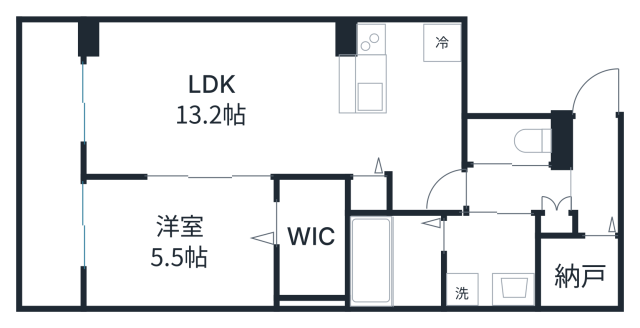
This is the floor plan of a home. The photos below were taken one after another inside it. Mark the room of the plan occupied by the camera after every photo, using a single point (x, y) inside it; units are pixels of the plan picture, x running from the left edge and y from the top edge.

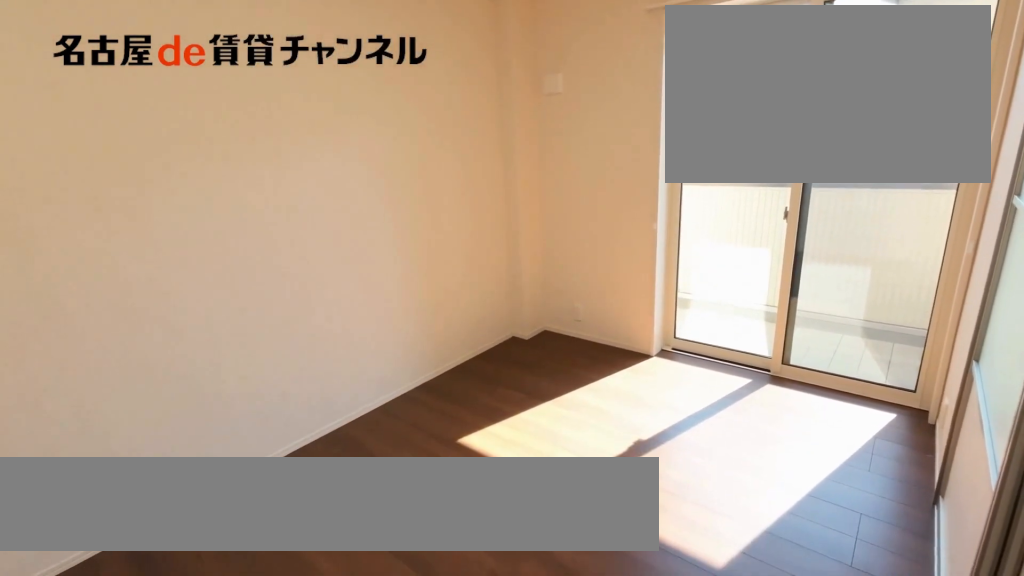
(176, 241)
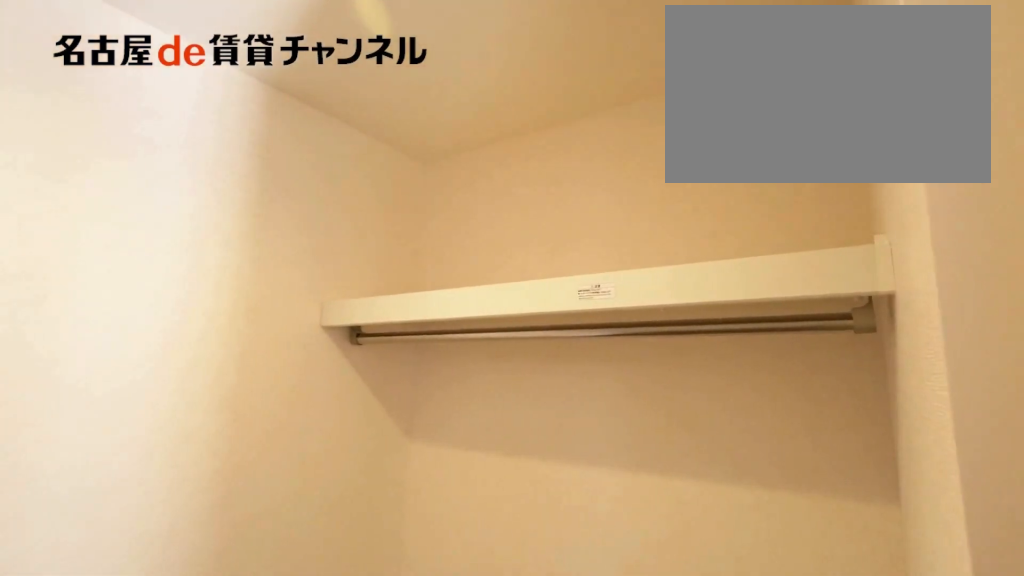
(309, 239)
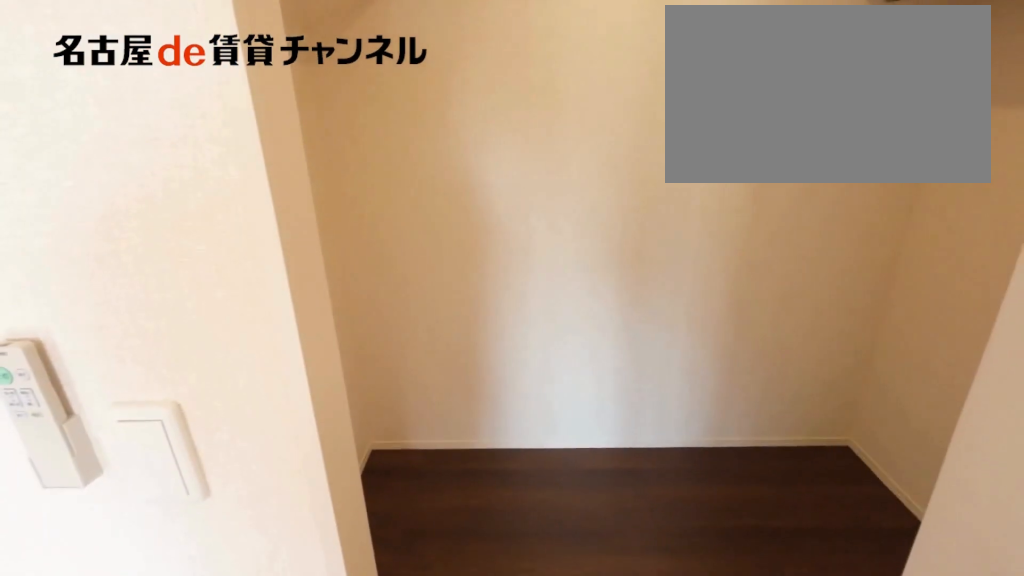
(309, 239)
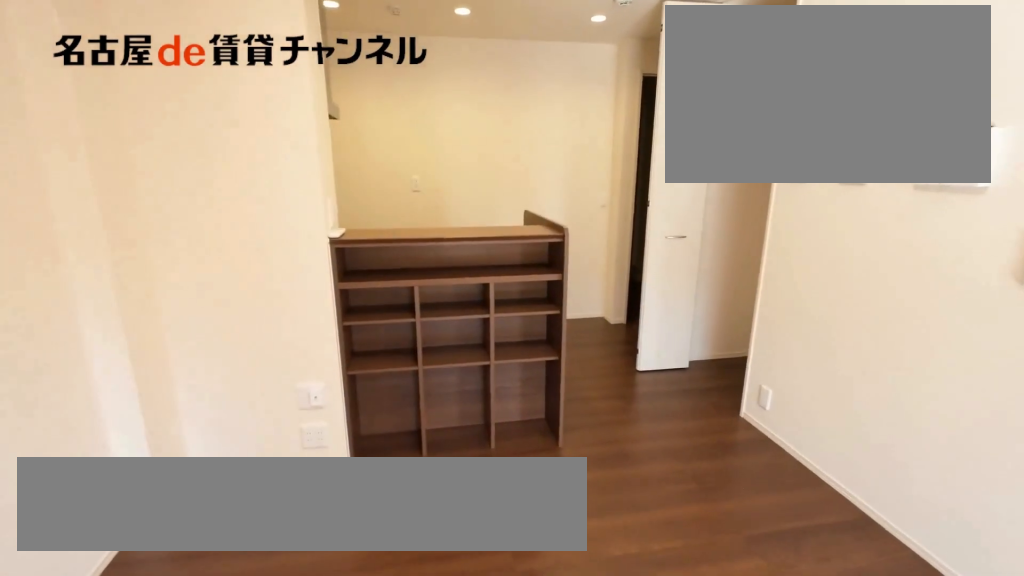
(243, 106)
